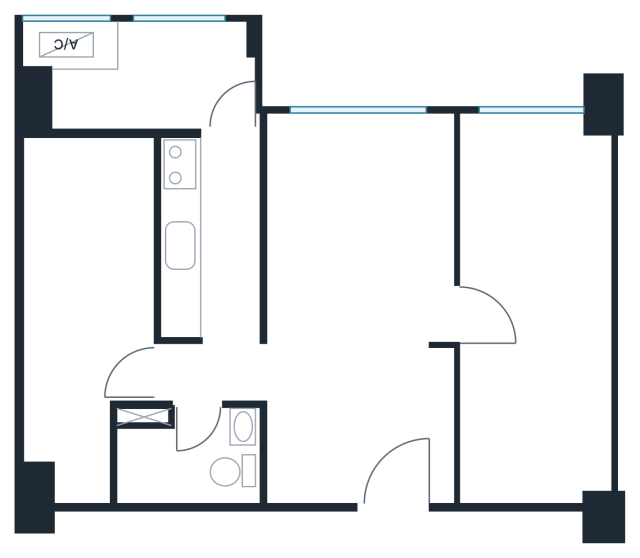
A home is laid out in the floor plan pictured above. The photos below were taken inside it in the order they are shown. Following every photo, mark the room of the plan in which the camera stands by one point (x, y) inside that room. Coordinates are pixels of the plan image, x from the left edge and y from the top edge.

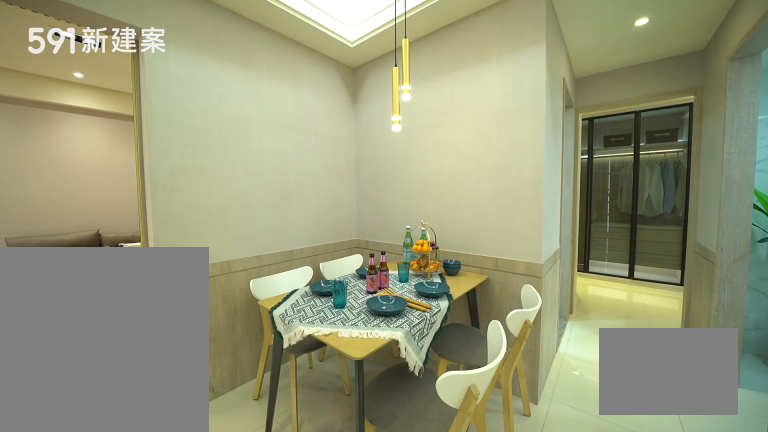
(324, 426)
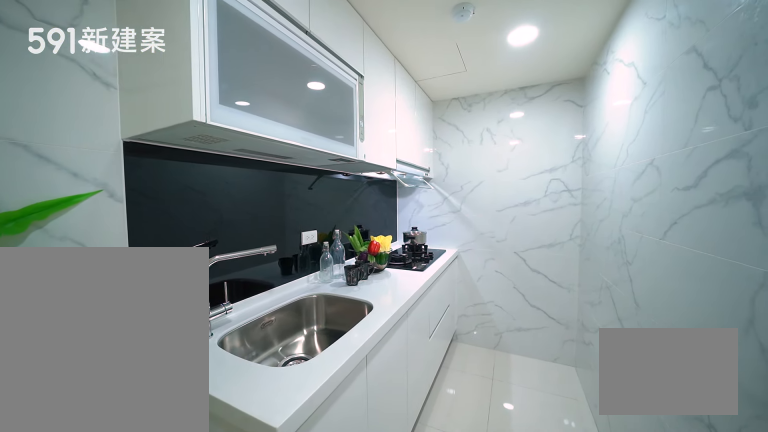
(208, 232)
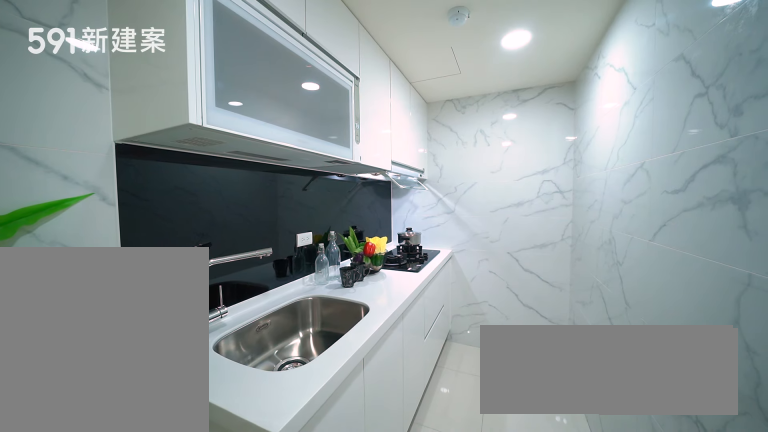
(208, 232)
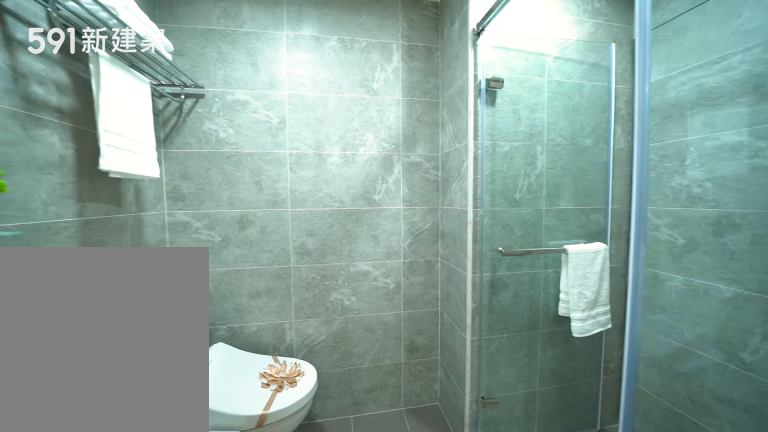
(189, 457)
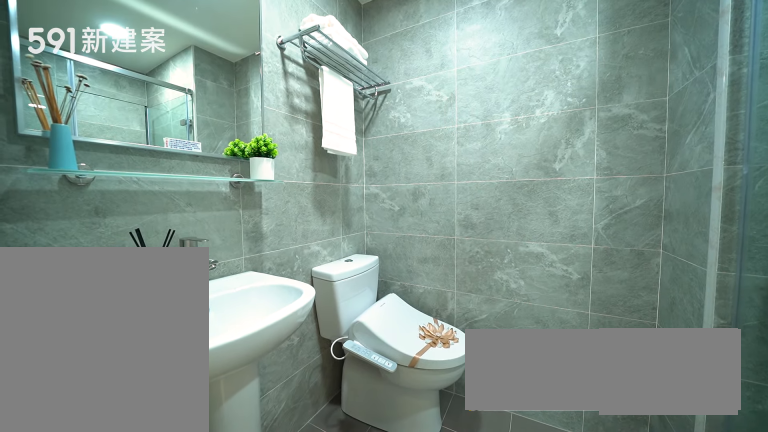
(189, 457)
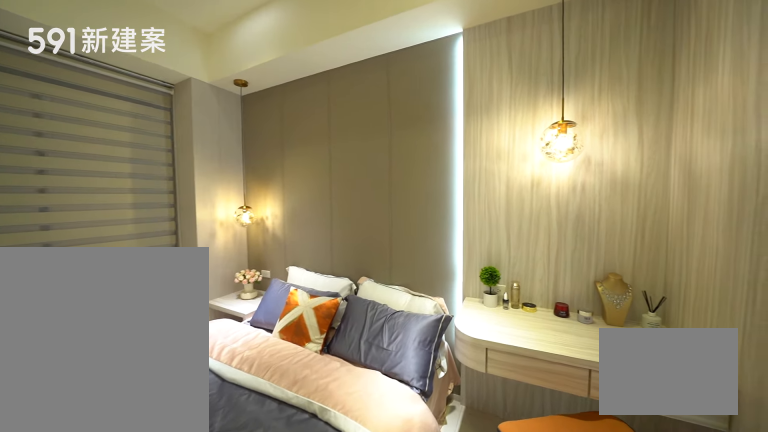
(540, 309)
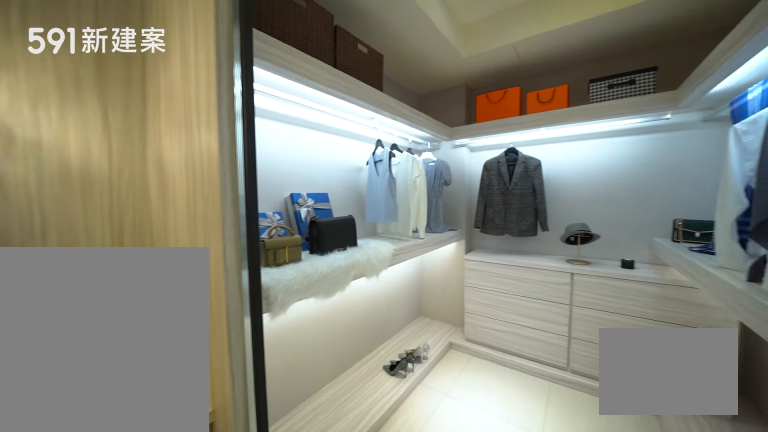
(540, 309)
